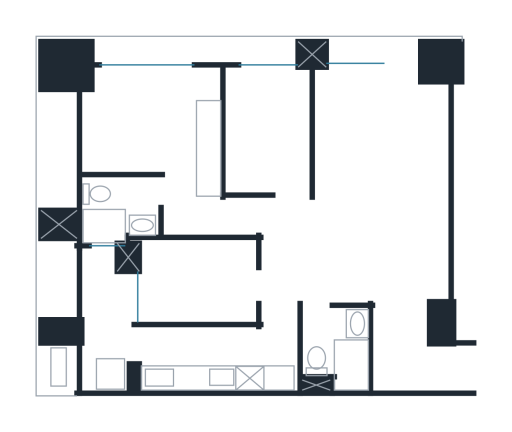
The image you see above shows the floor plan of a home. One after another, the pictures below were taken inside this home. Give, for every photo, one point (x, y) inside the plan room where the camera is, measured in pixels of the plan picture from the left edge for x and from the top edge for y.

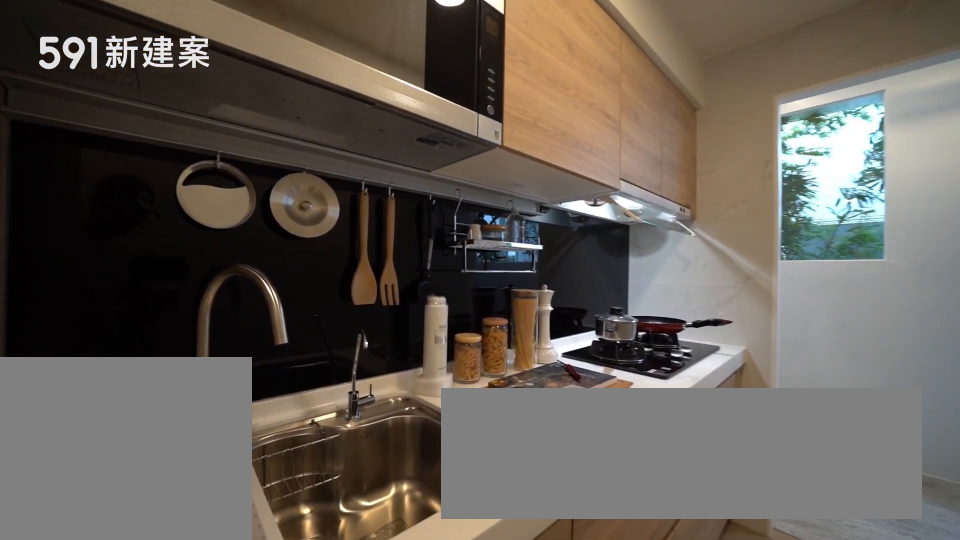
(217, 359)
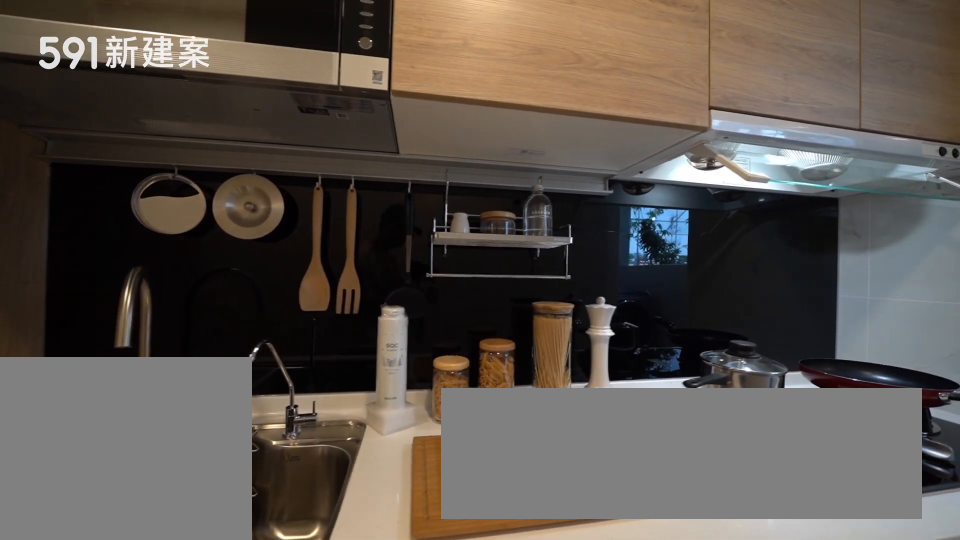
(217, 359)
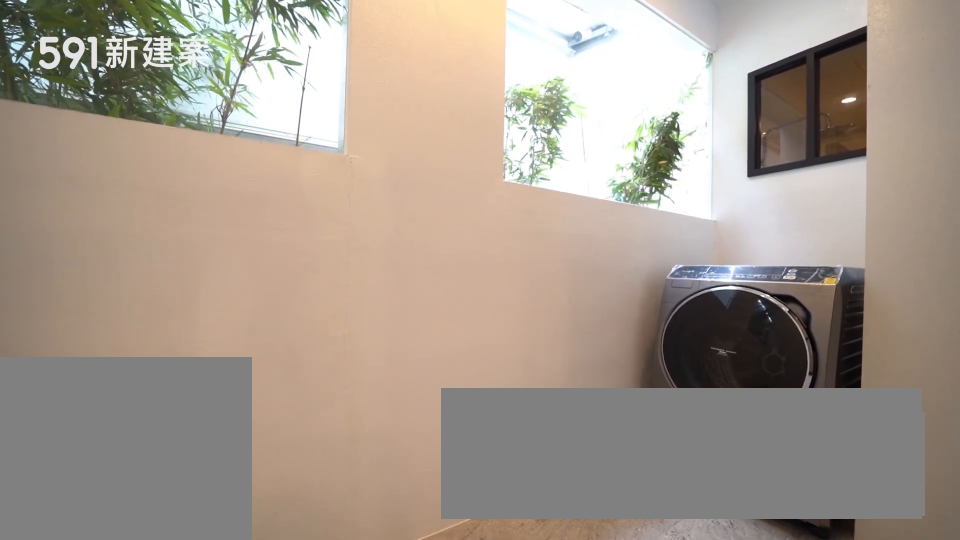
(102, 319)
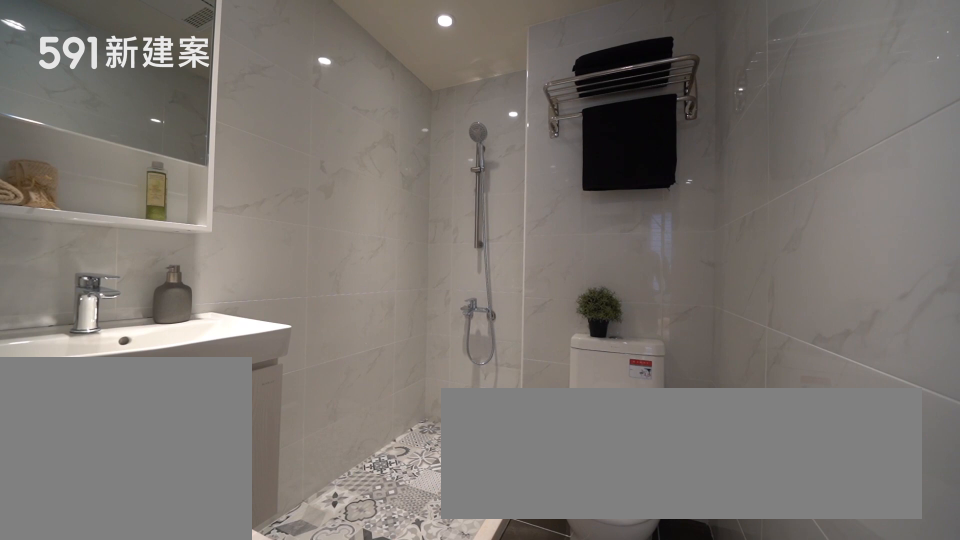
(340, 348)
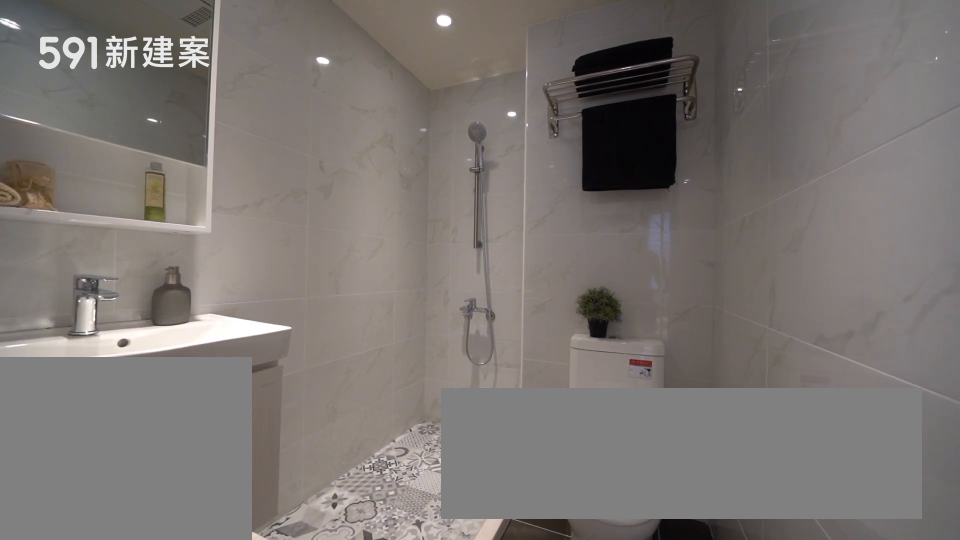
(340, 348)
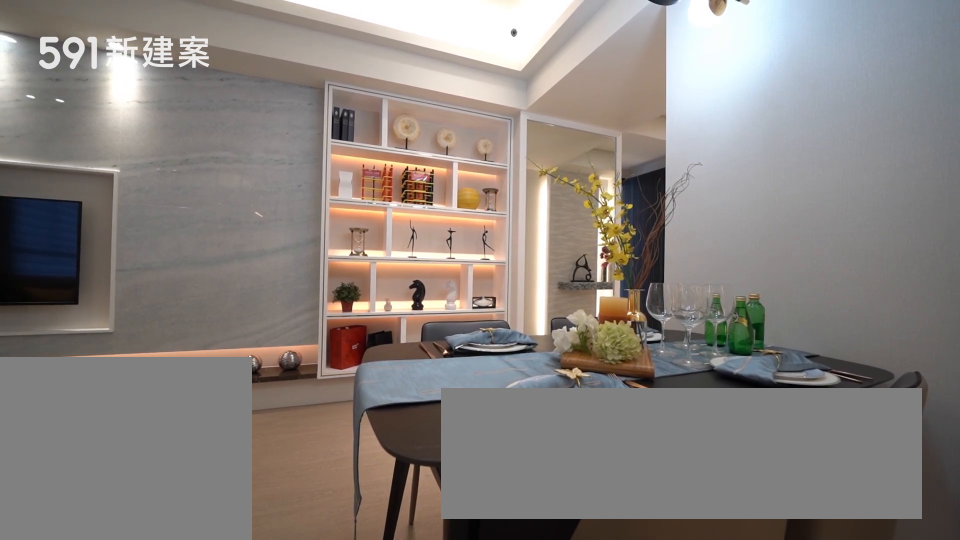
(366, 271)
